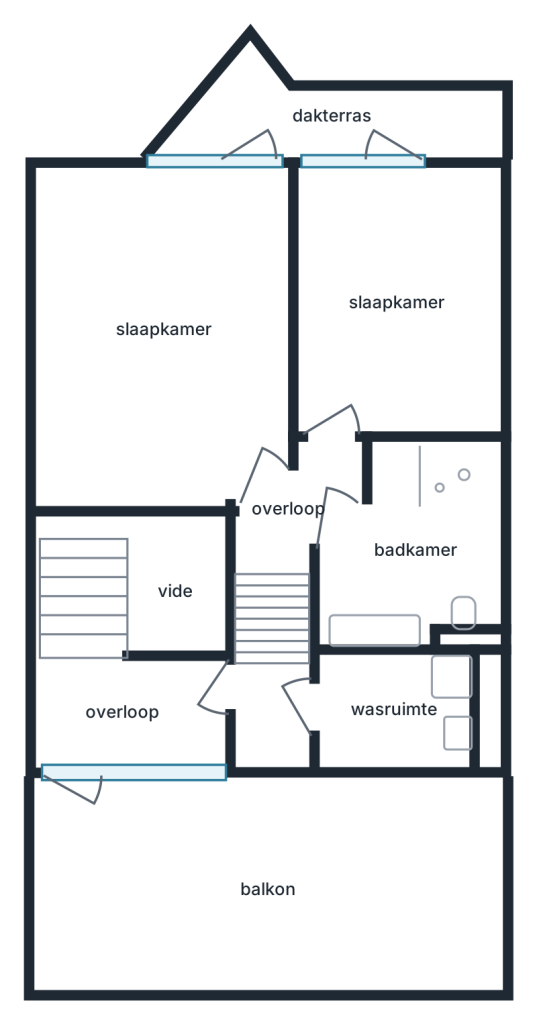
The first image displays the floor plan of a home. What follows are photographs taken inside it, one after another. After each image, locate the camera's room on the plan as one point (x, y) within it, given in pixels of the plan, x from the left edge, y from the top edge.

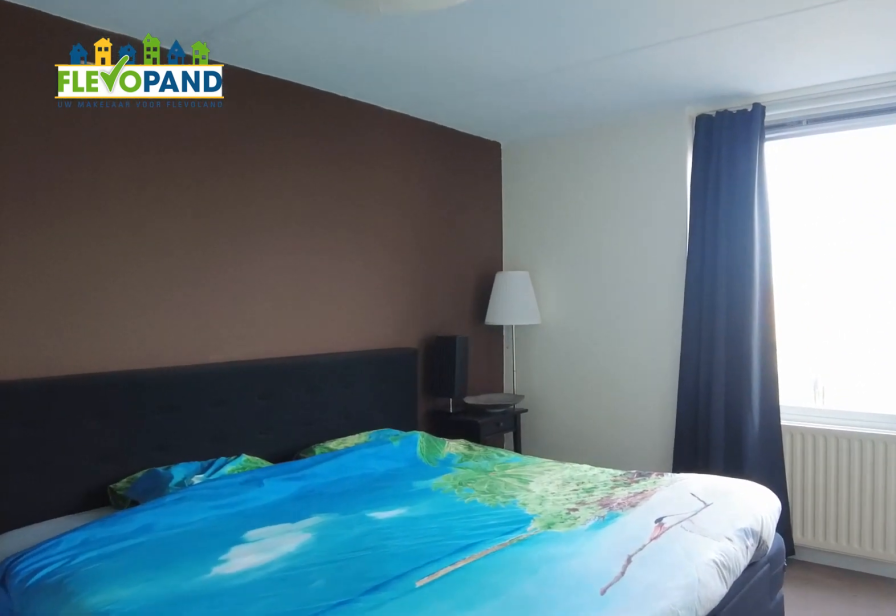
(81, 203)
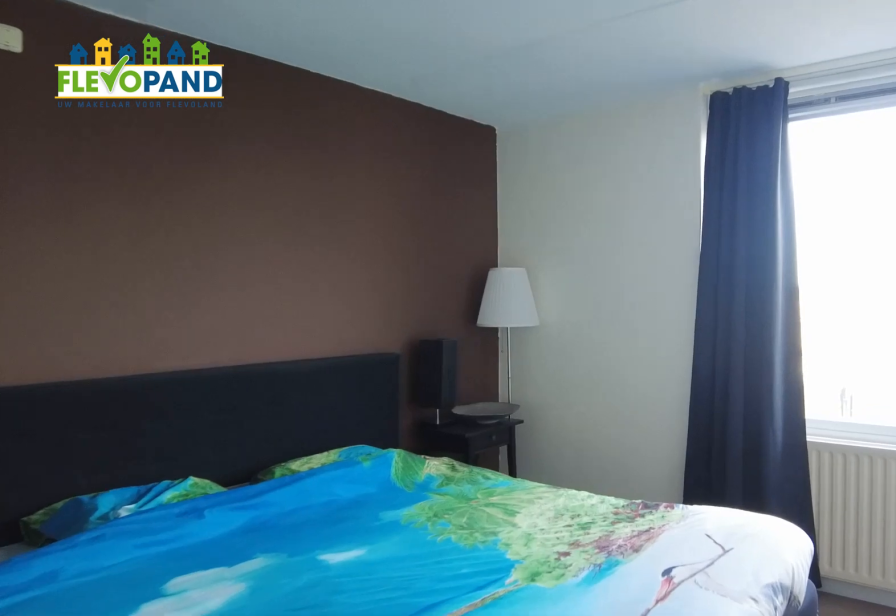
(81, 203)
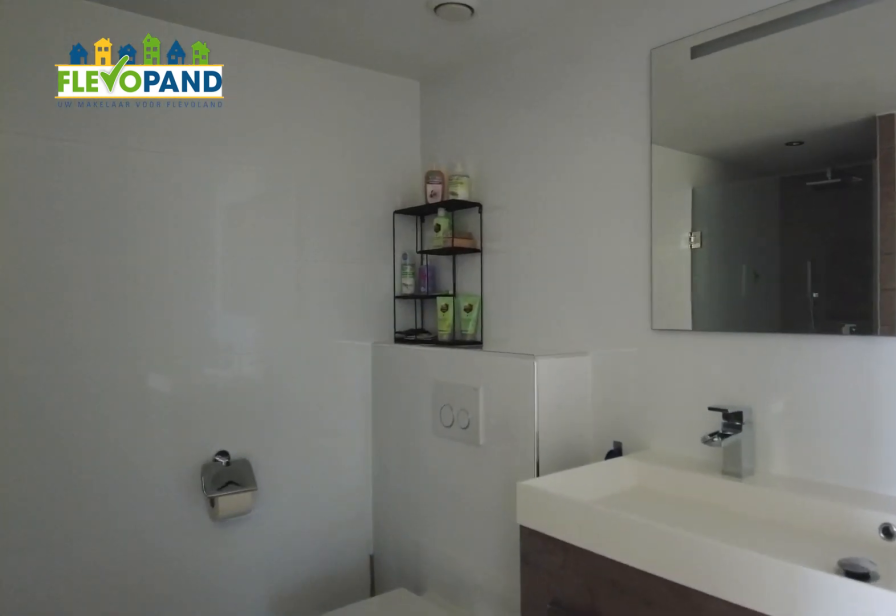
(373, 629)
